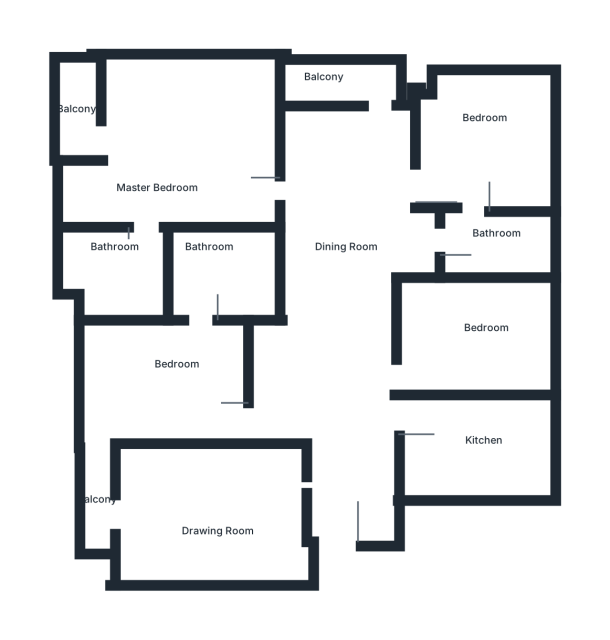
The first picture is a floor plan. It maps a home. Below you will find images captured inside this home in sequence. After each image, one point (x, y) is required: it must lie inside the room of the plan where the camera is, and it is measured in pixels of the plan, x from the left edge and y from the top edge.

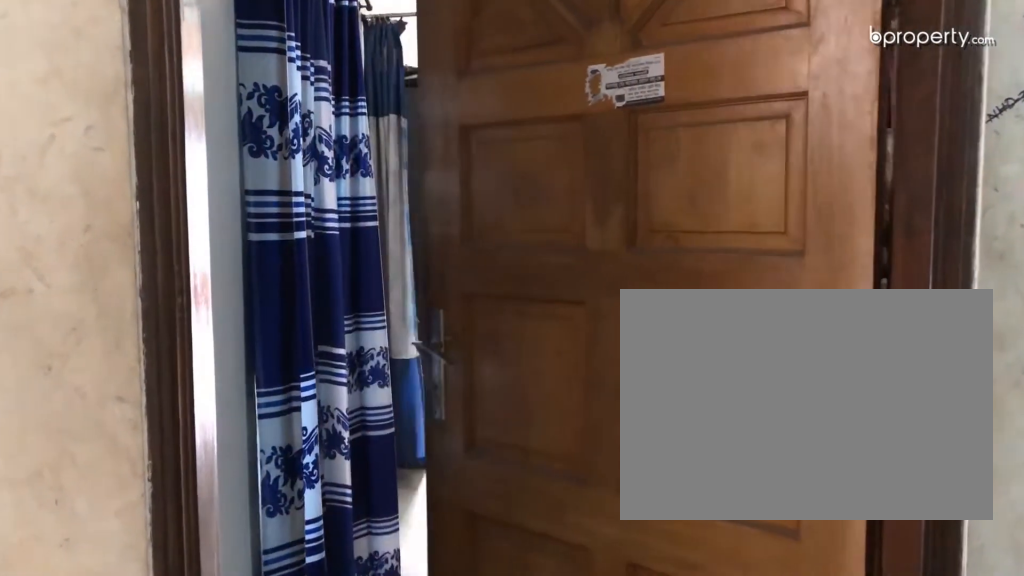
(353, 485)
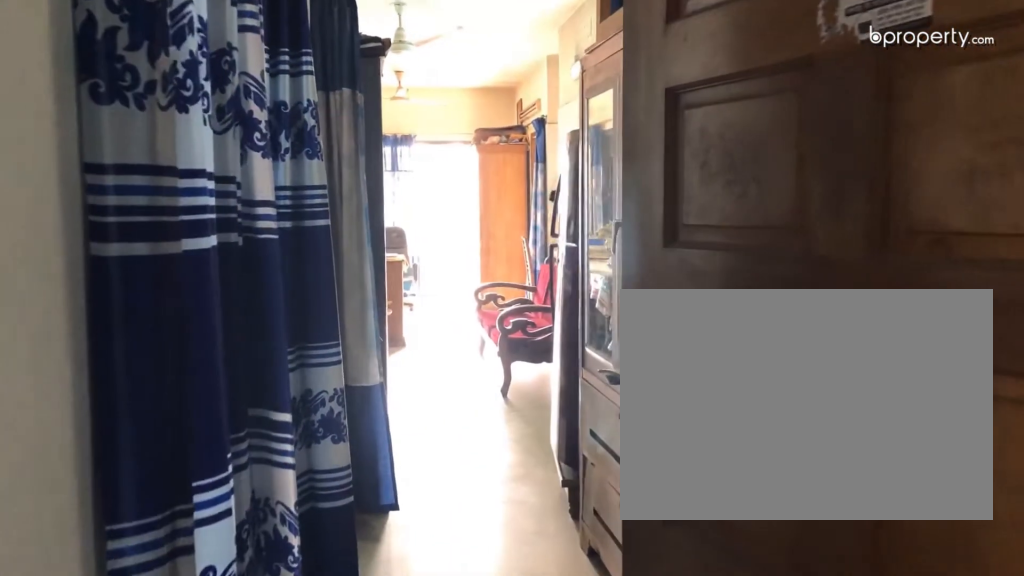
(353, 485)
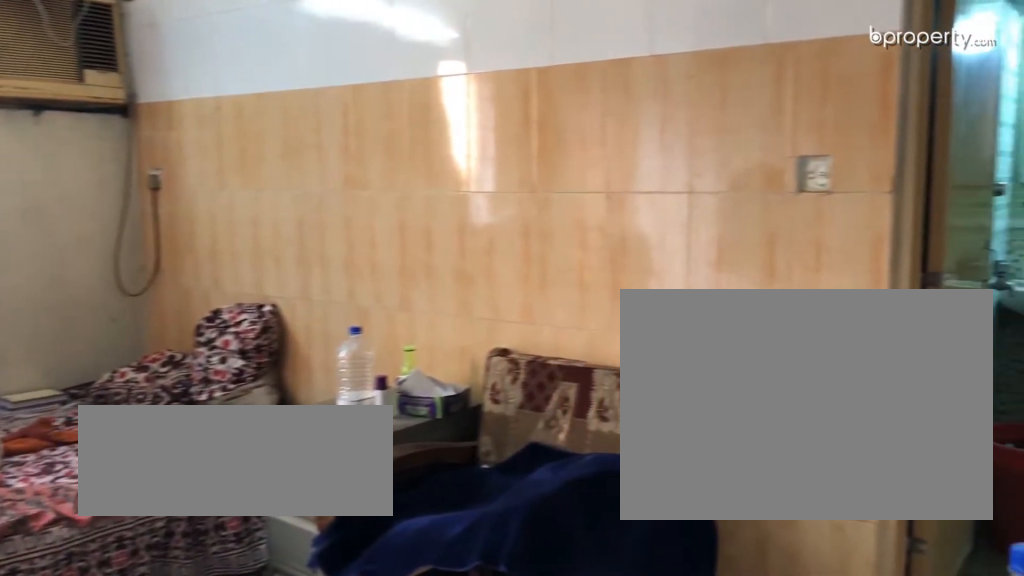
(184, 386)
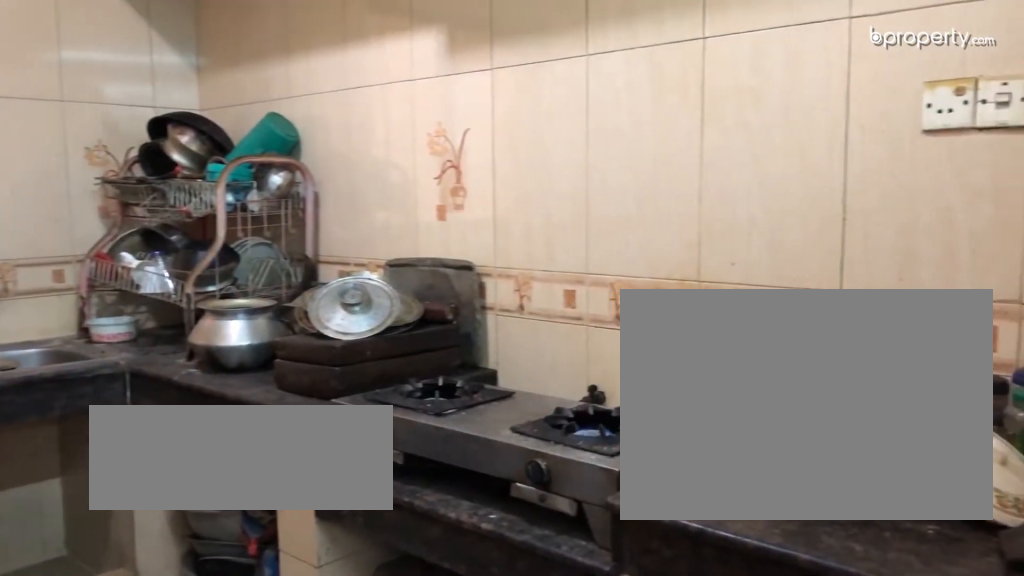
(485, 459)
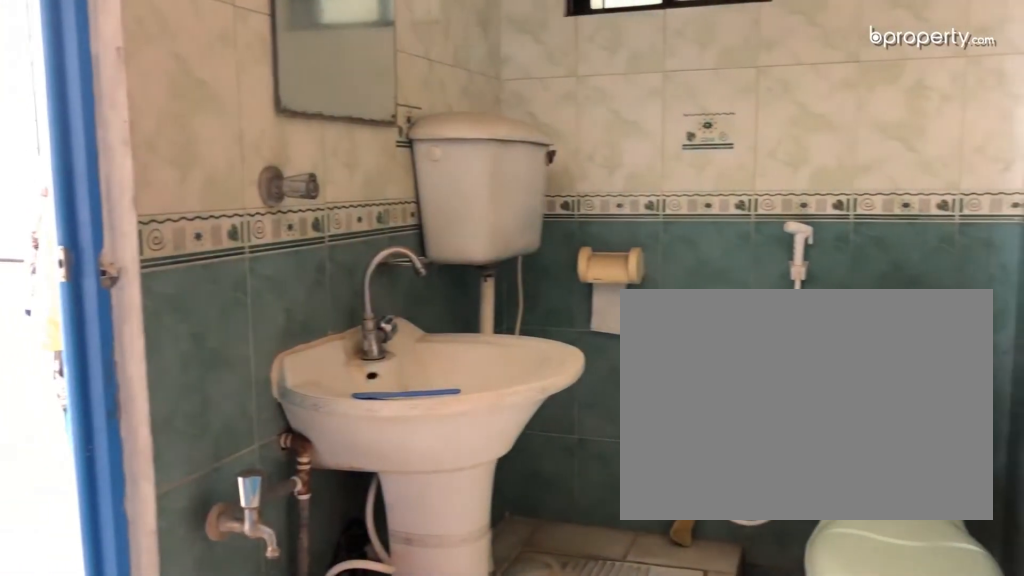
(485, 241)
